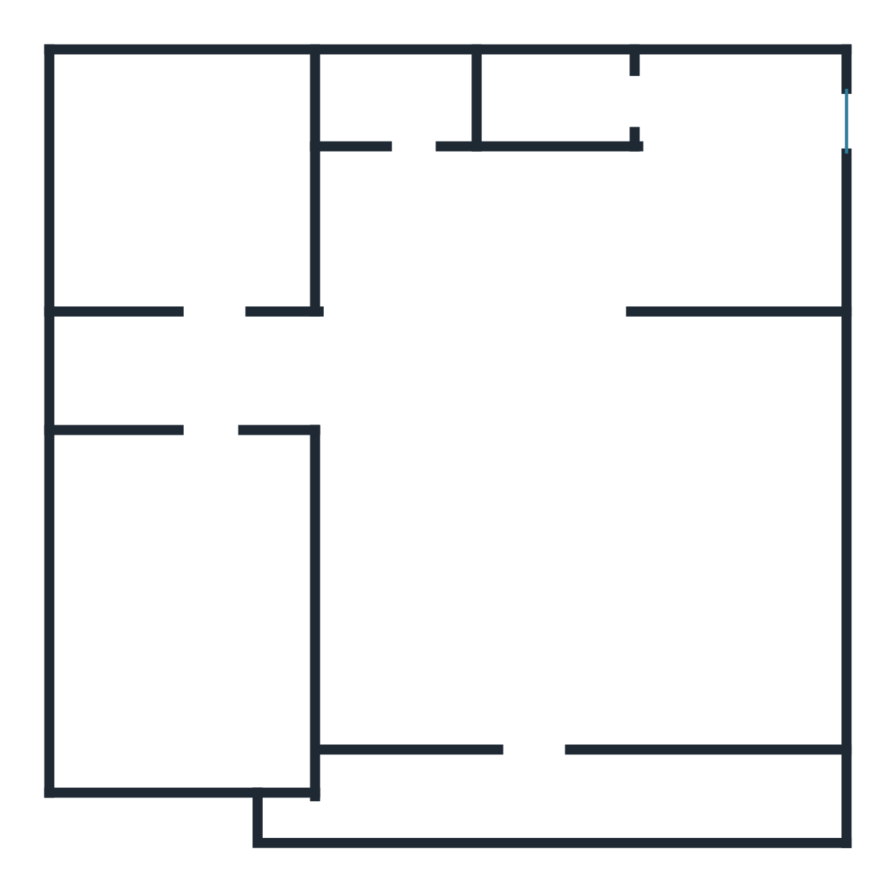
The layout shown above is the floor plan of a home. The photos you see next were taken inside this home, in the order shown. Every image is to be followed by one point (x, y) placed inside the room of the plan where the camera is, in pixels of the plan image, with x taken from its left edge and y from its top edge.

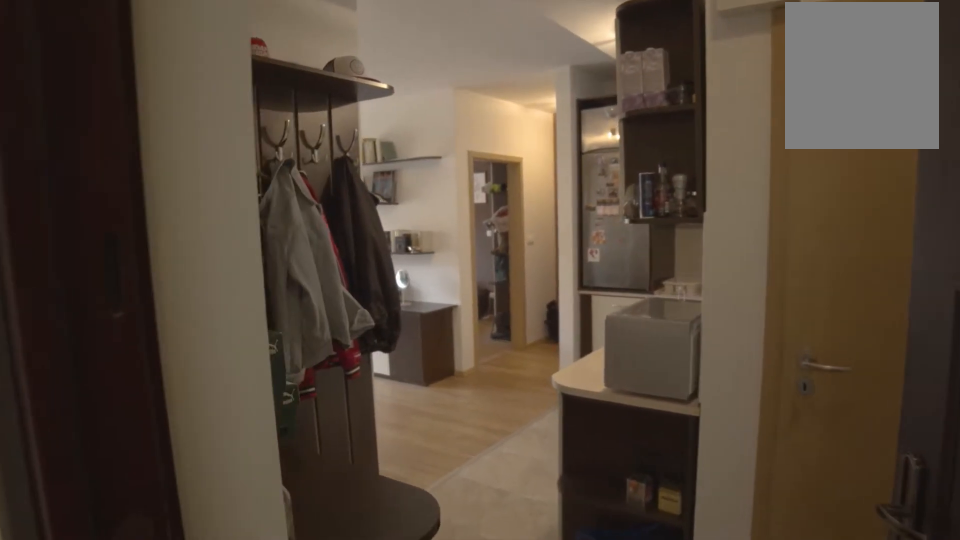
(747, 122)
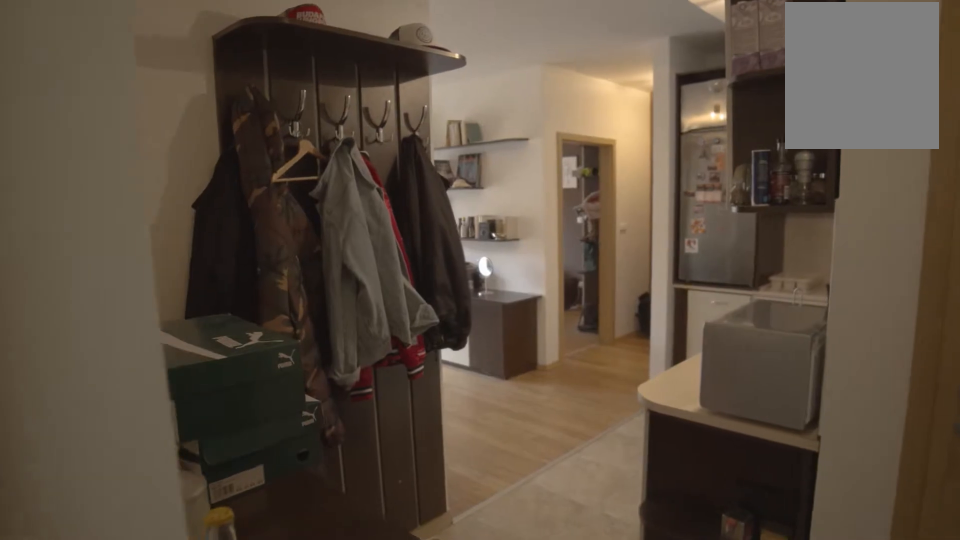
(747, 122)
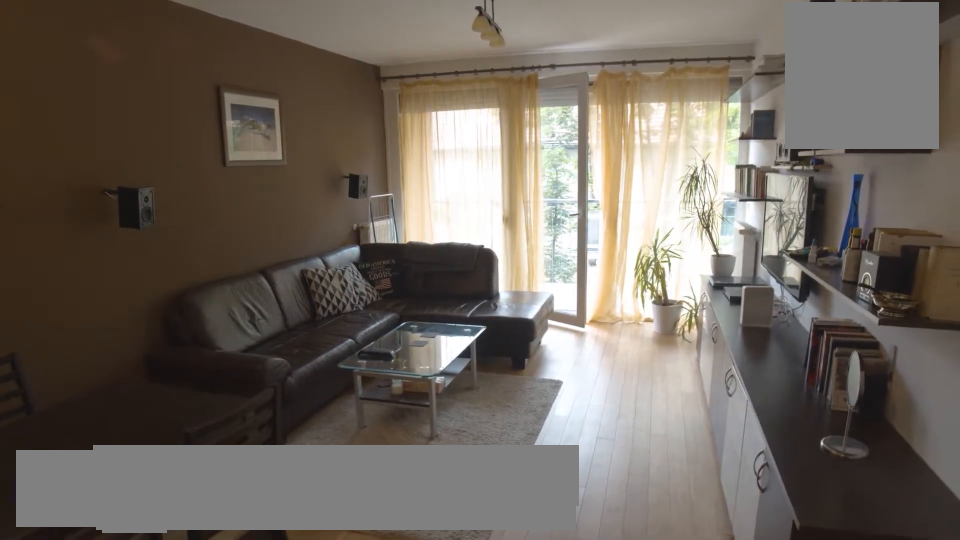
(593, 511)
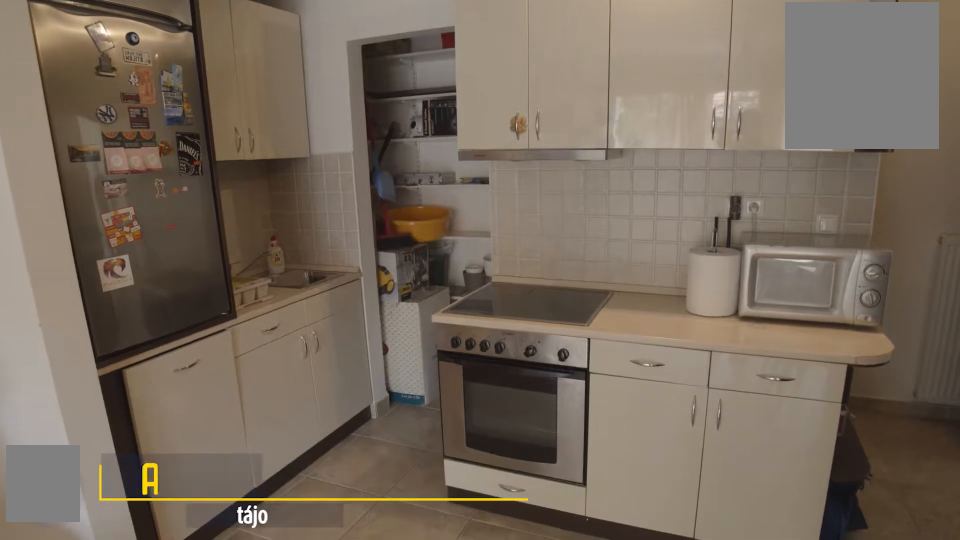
(483, 282)
